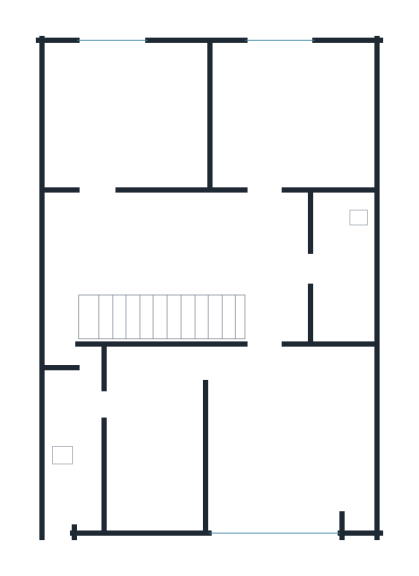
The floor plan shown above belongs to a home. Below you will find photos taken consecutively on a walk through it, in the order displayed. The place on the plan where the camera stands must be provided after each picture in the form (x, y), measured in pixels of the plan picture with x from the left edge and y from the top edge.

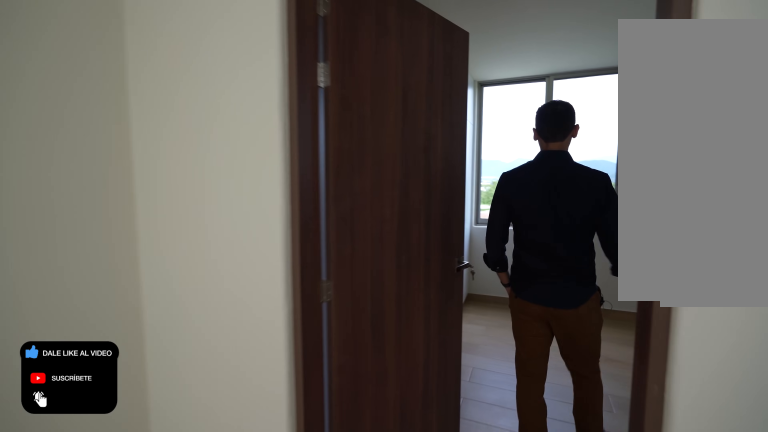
(108, 203)
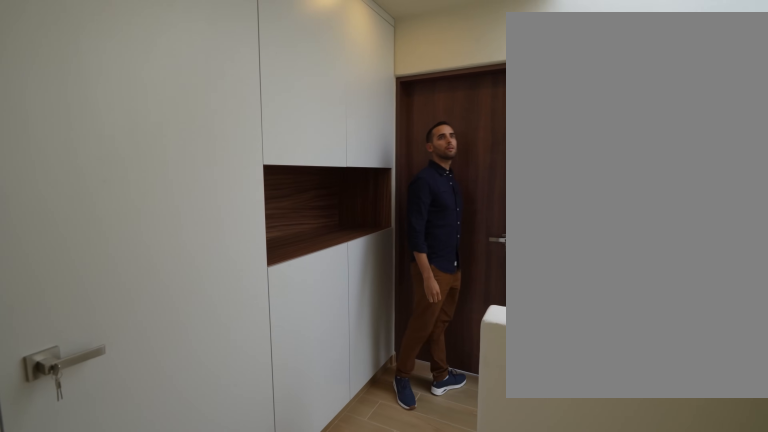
(227, 227)
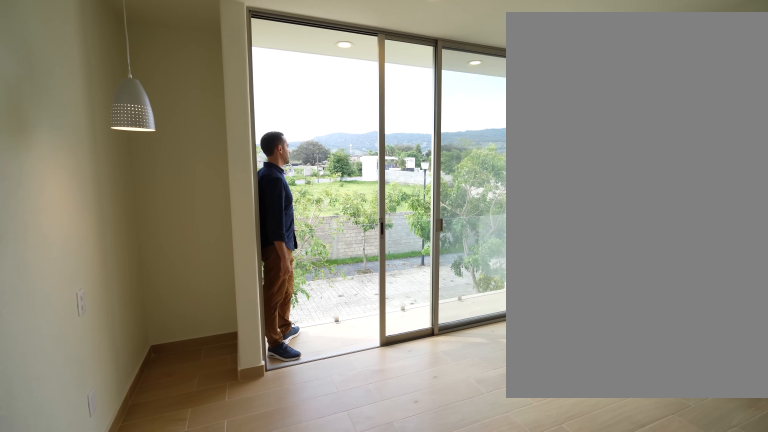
(343, 387)
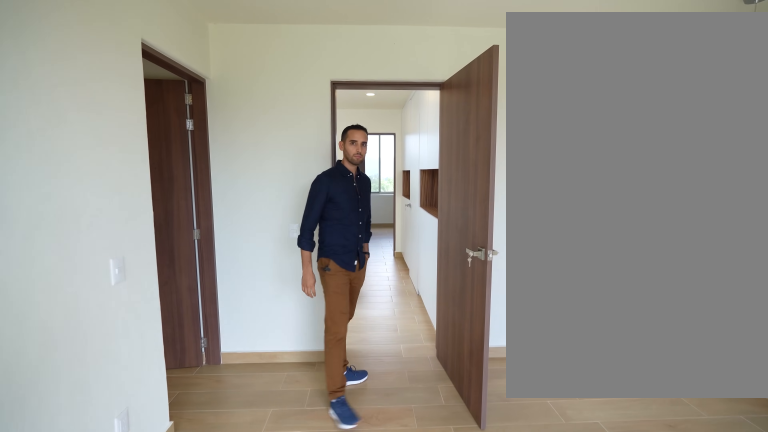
(248, 513)
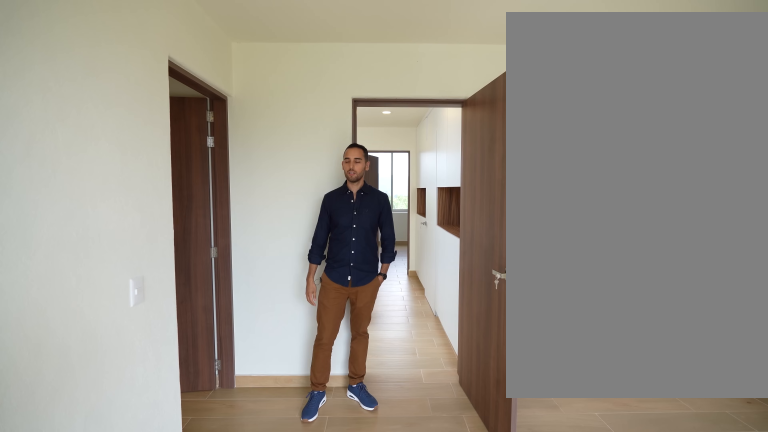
(254, 516)
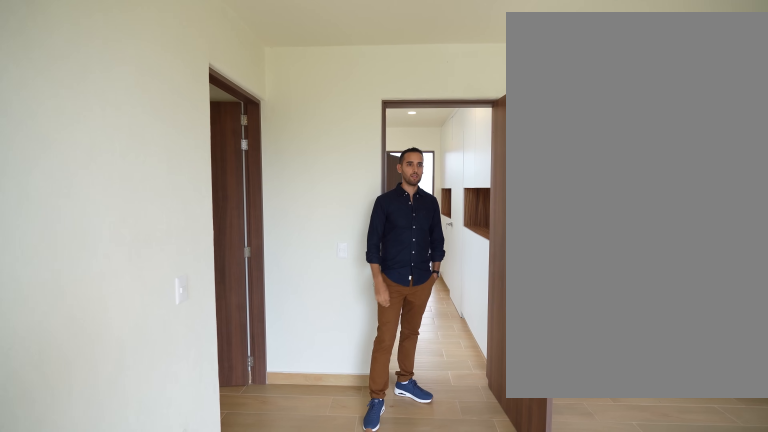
(256, 516)
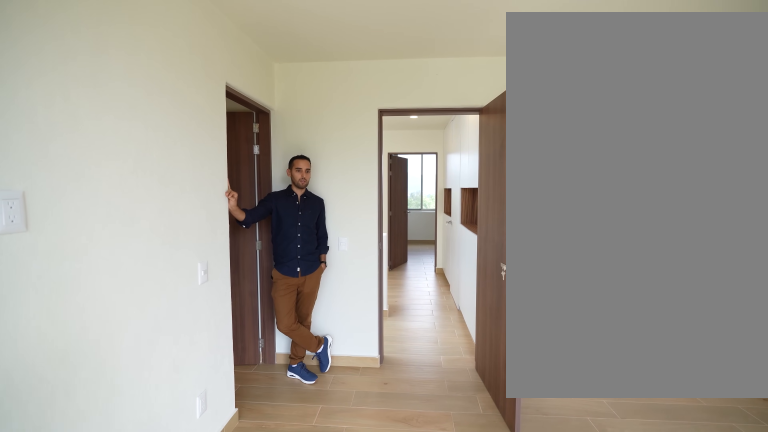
(259, 516)
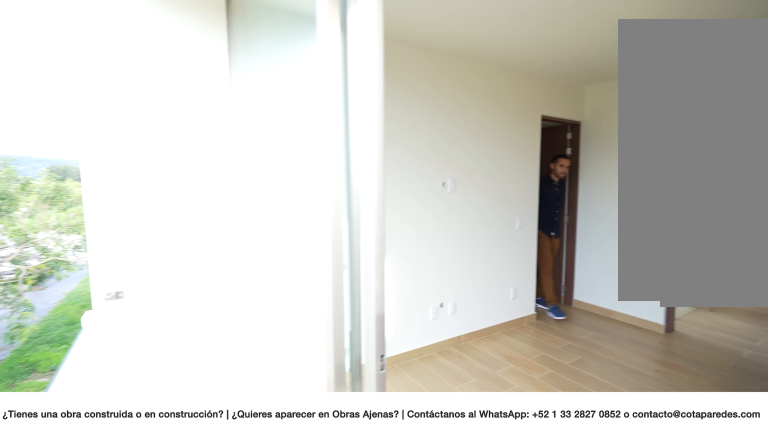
(316, 506)
